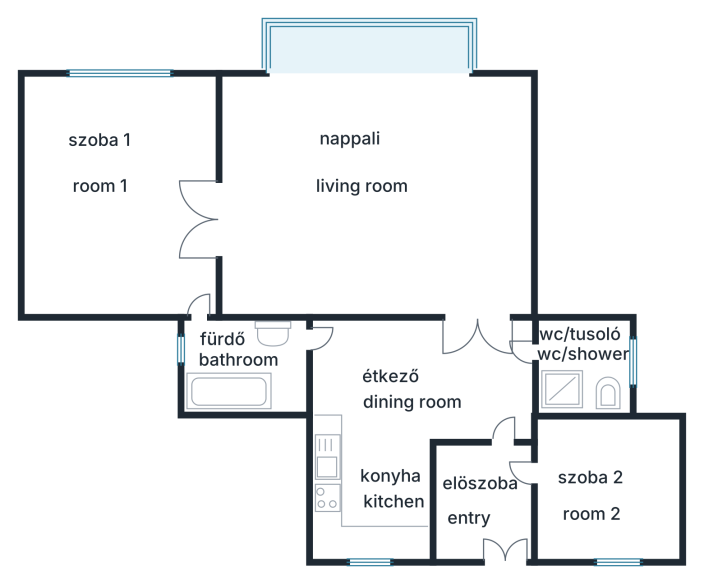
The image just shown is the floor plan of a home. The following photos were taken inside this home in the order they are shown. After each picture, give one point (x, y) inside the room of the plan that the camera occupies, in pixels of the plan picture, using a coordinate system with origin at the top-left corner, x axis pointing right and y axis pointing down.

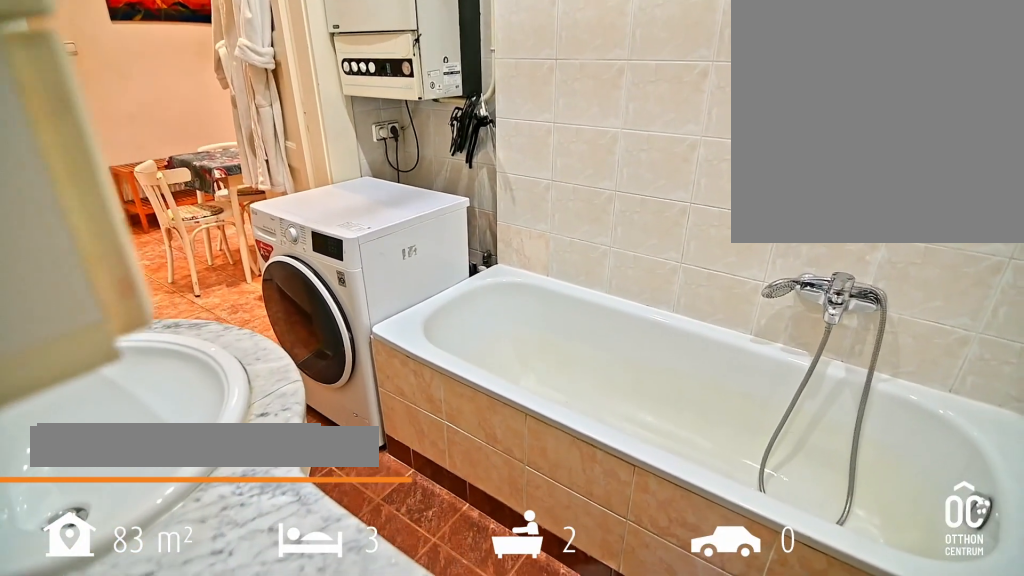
(240, 366)
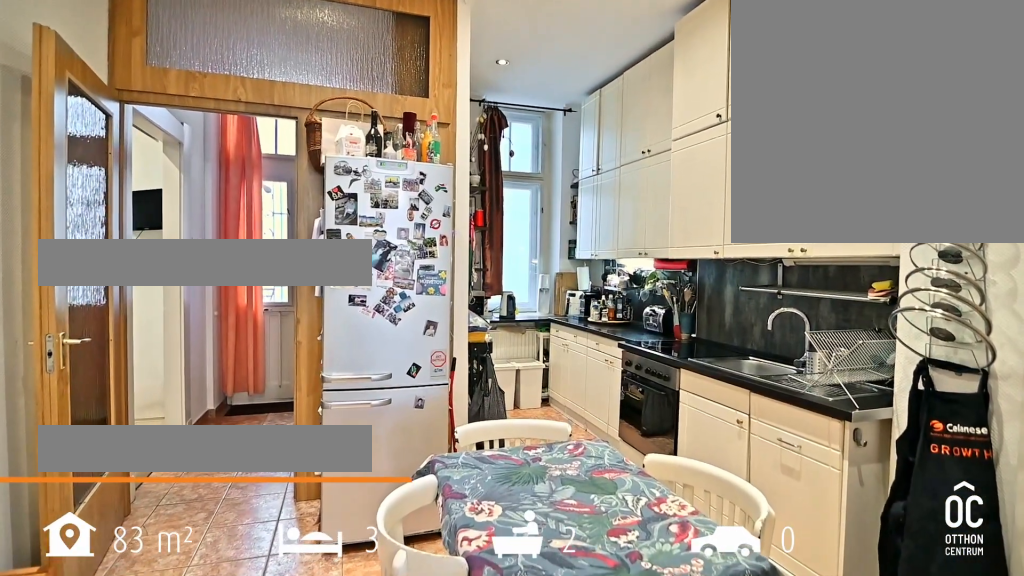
(380, 435)
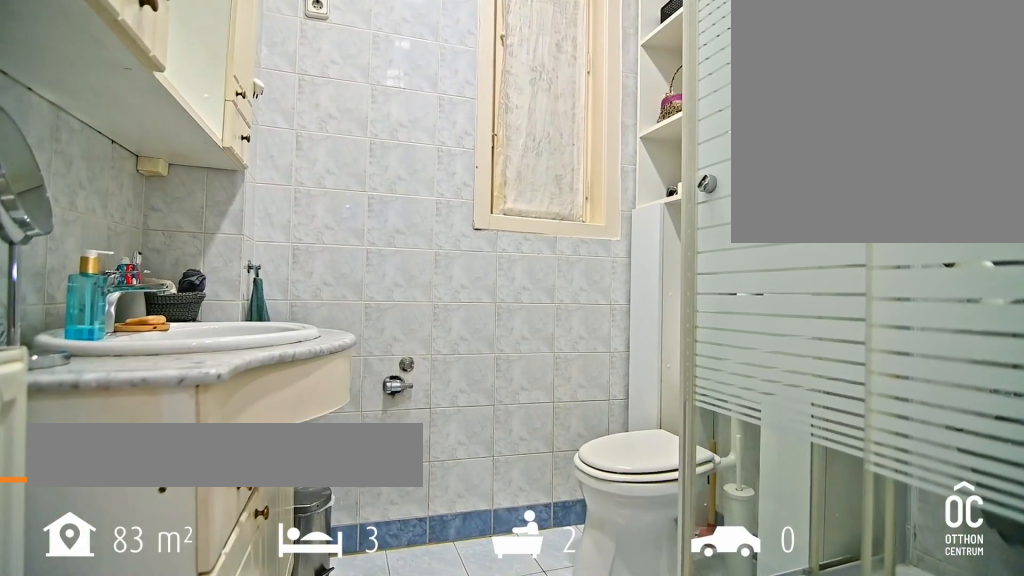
(579, 361)
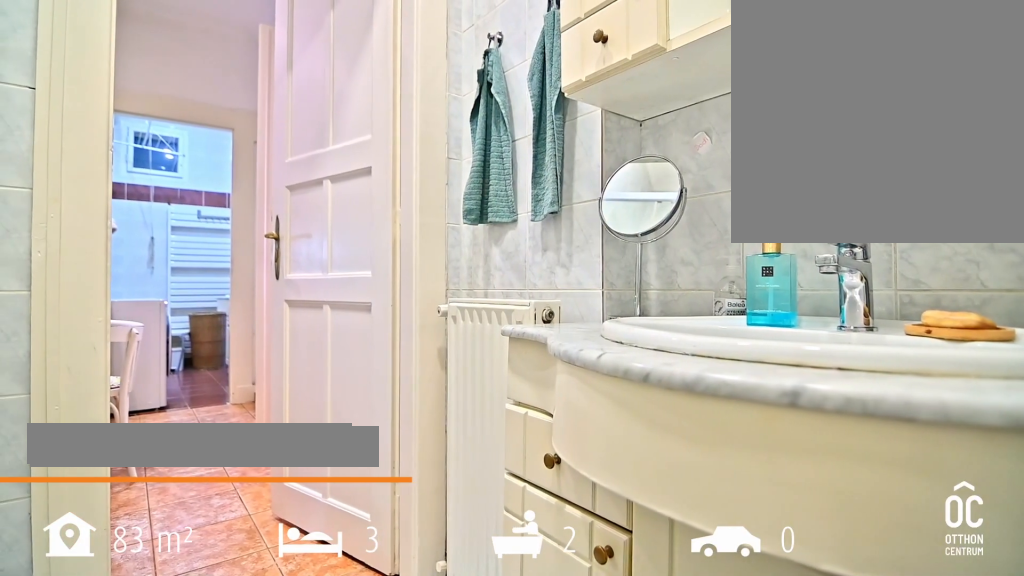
(579, 361)
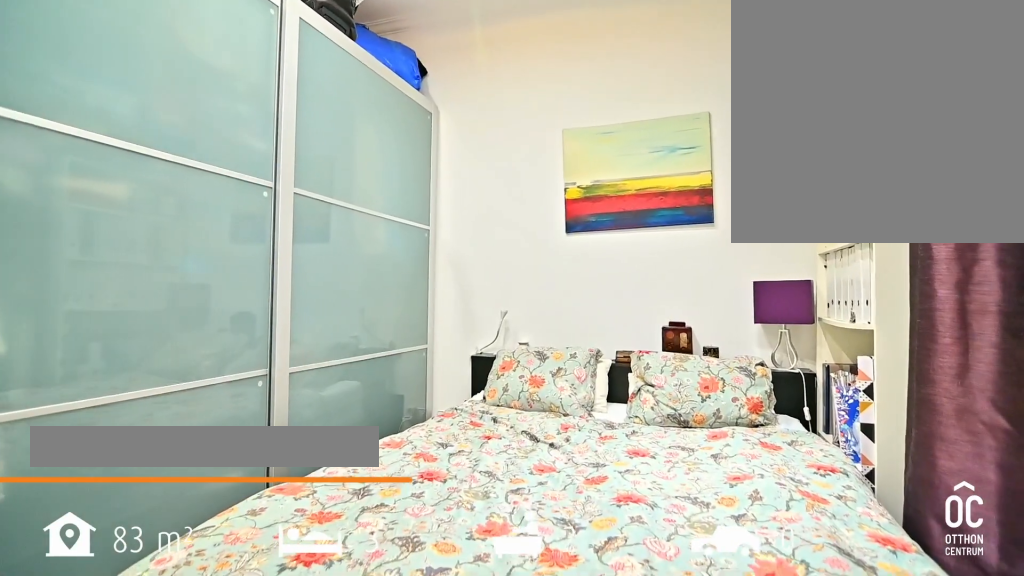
(604, 488)
